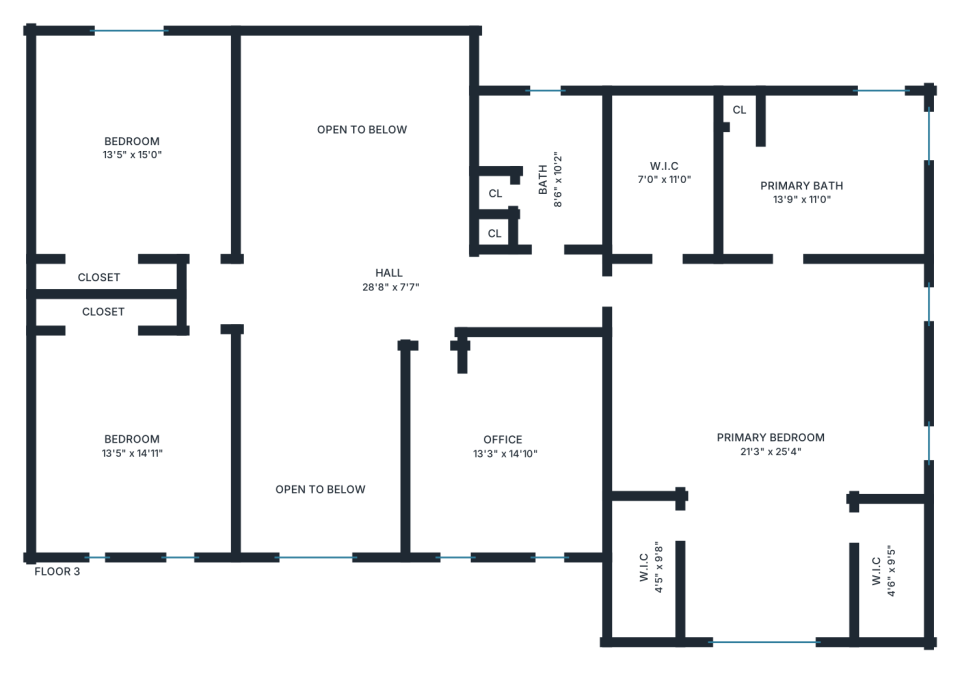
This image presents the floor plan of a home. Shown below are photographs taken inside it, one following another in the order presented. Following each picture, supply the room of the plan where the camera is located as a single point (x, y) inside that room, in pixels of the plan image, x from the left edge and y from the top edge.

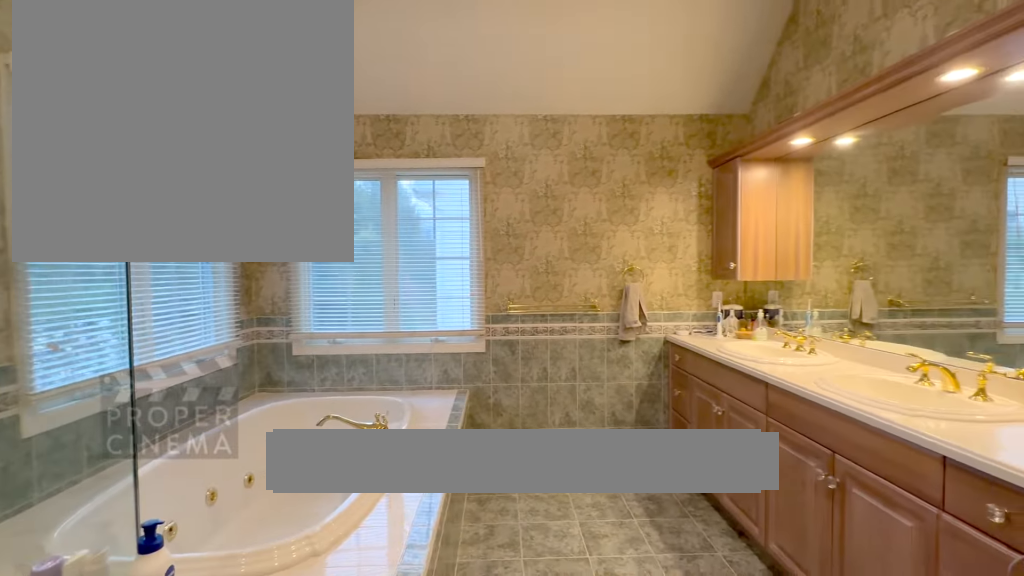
(824, 176)
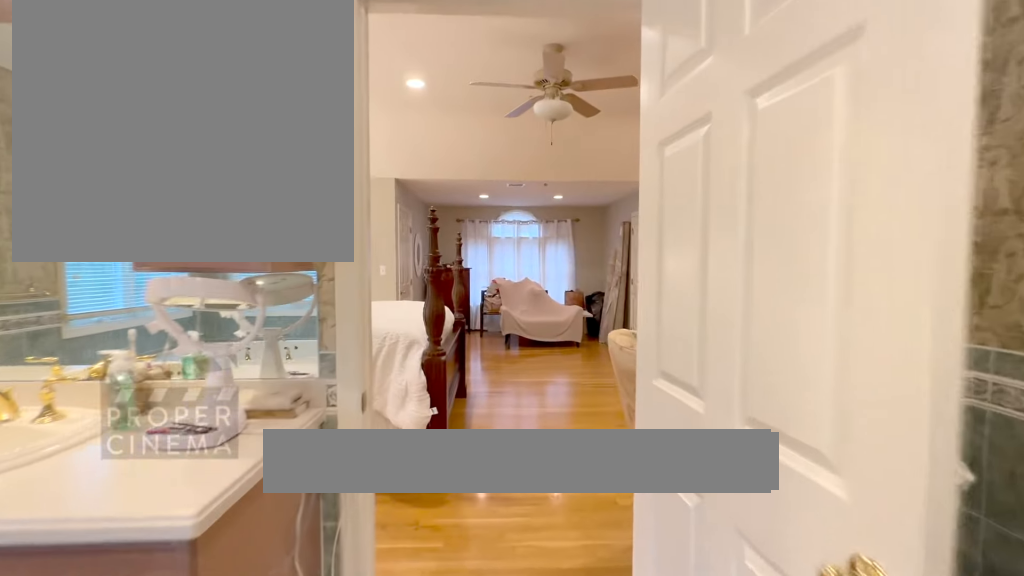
(824, 176)
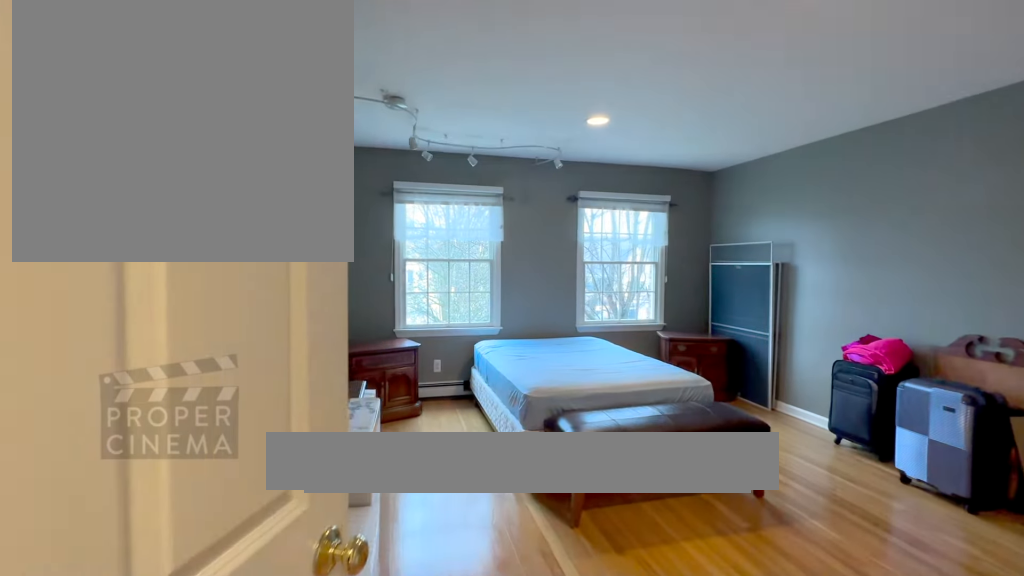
(133, 444)
